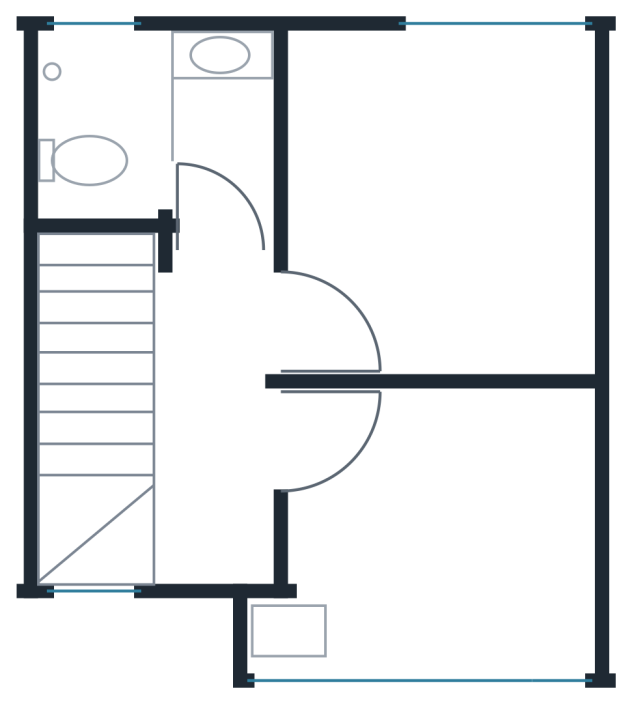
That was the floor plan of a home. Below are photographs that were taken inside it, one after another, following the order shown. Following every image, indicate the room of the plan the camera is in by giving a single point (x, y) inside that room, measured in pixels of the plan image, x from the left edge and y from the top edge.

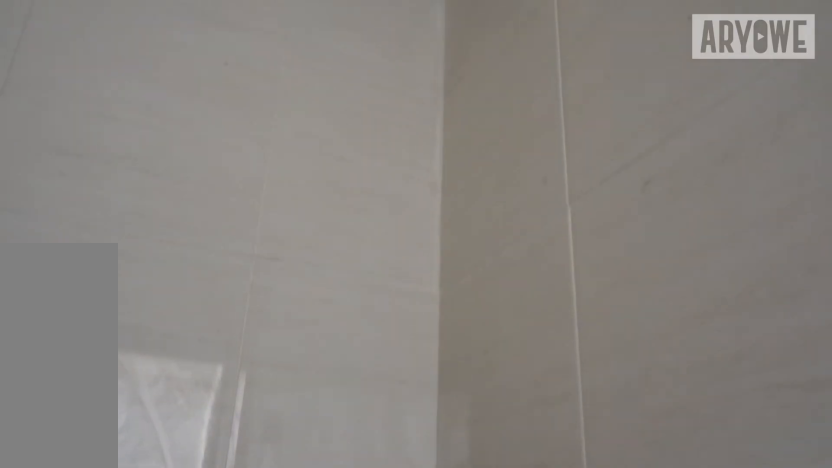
(163, 132)
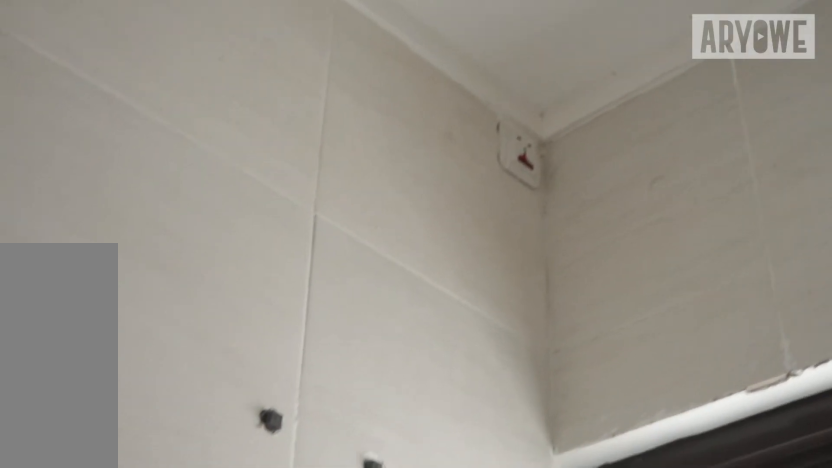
(163, 132)
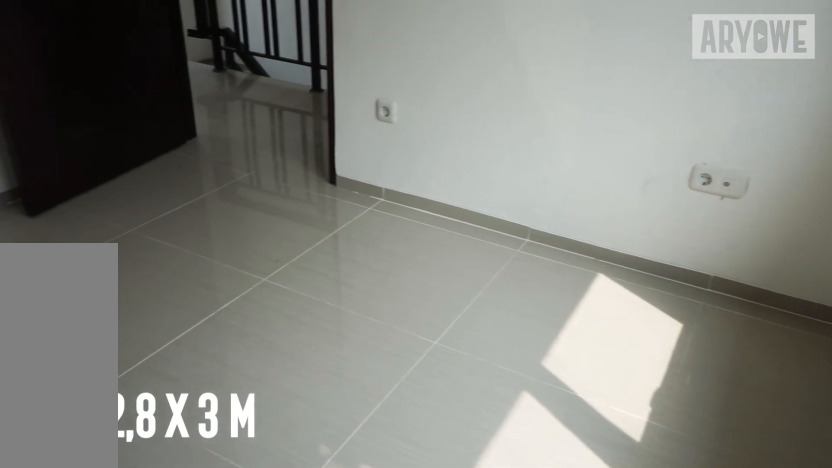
(437, 201)
